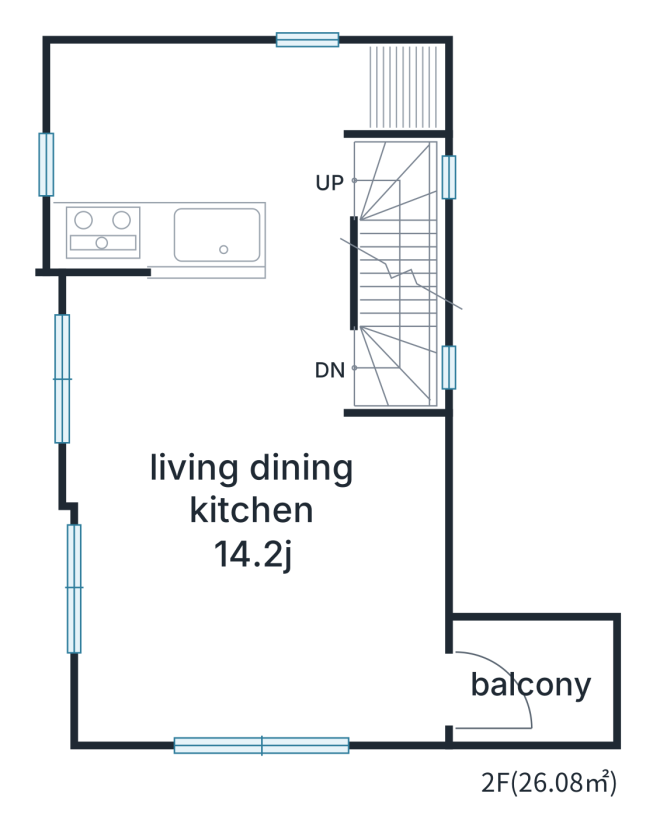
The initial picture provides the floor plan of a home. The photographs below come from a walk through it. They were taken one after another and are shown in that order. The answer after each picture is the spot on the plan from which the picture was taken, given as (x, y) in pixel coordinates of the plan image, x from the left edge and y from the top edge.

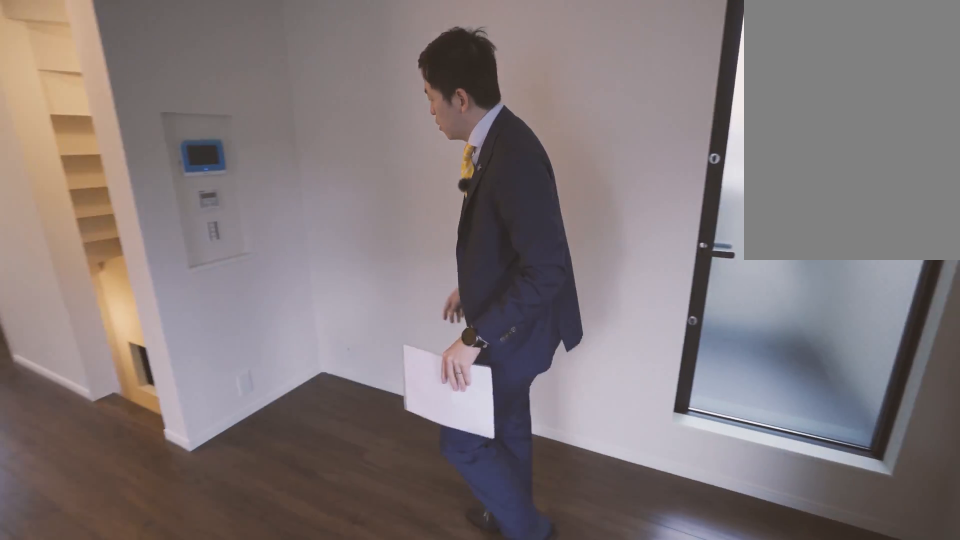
(299, 589)
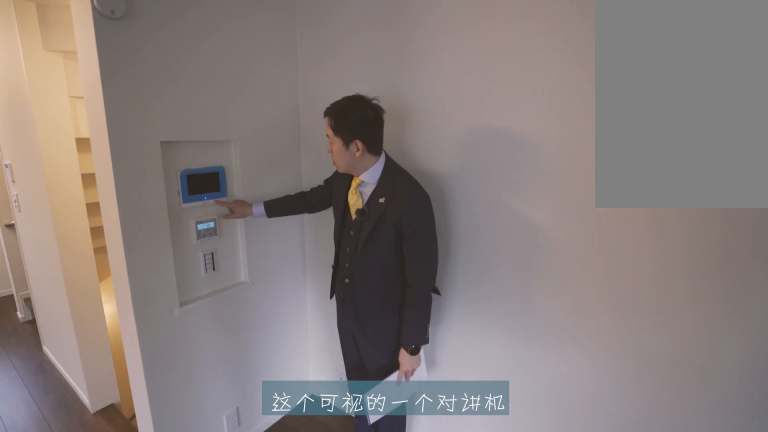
(384, 474)
